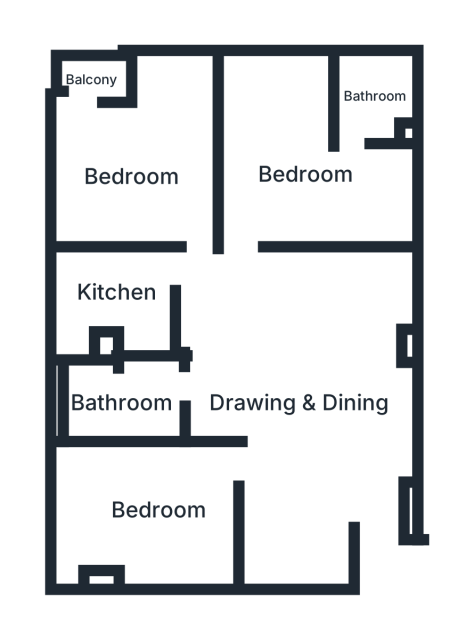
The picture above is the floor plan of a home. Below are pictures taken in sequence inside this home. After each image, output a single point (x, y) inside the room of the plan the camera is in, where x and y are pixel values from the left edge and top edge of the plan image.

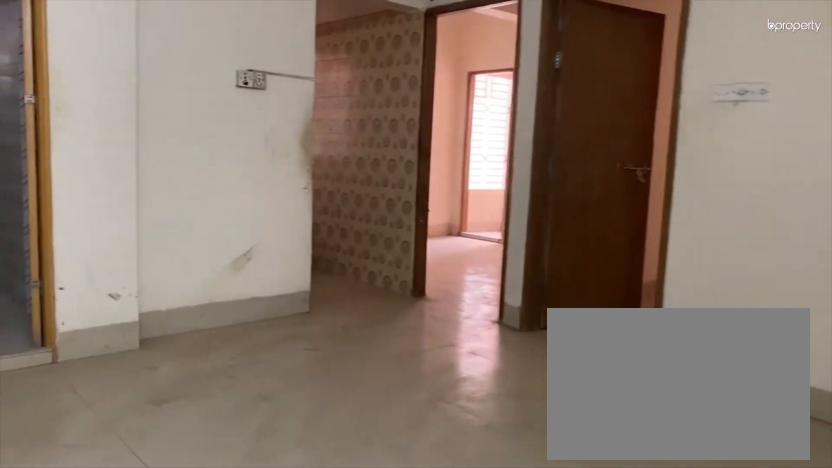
(301, 409)
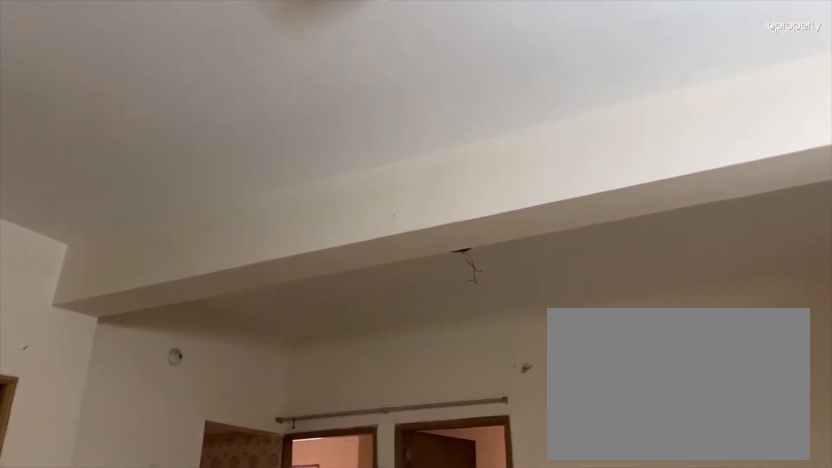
(304, 409)
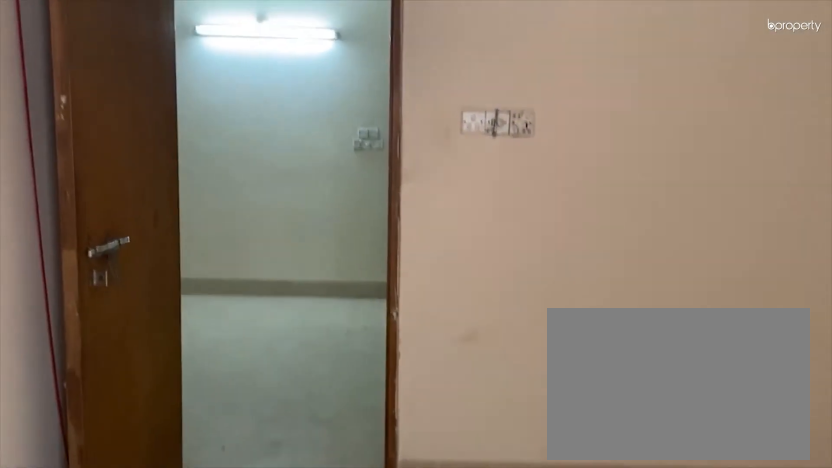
(164, 504)
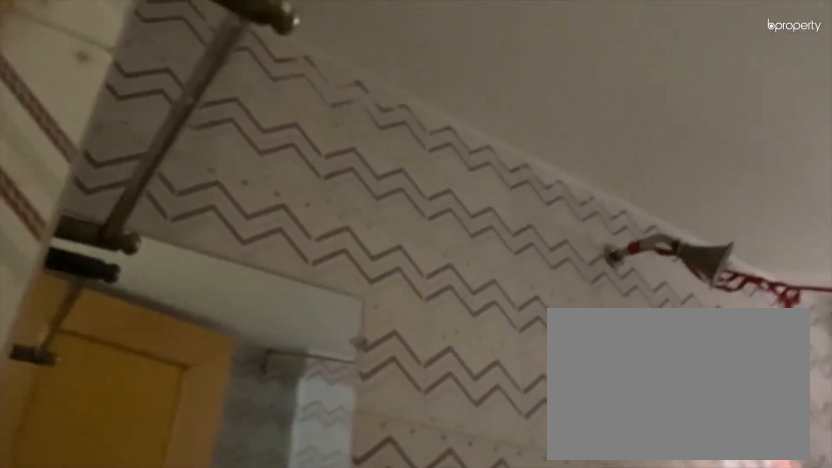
(130, 400)
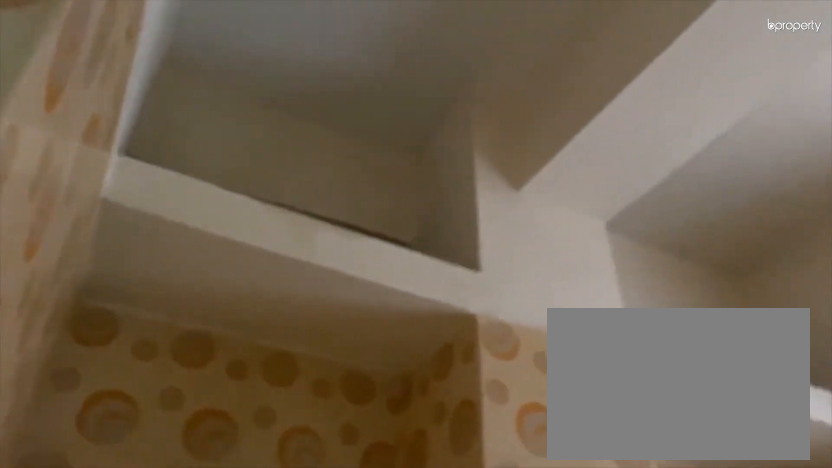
(119, 291)
